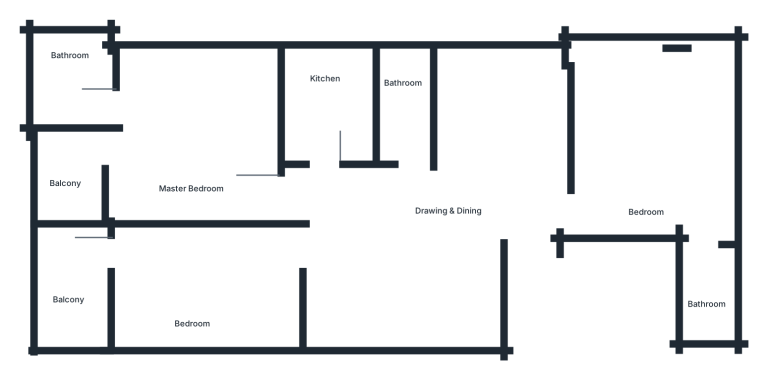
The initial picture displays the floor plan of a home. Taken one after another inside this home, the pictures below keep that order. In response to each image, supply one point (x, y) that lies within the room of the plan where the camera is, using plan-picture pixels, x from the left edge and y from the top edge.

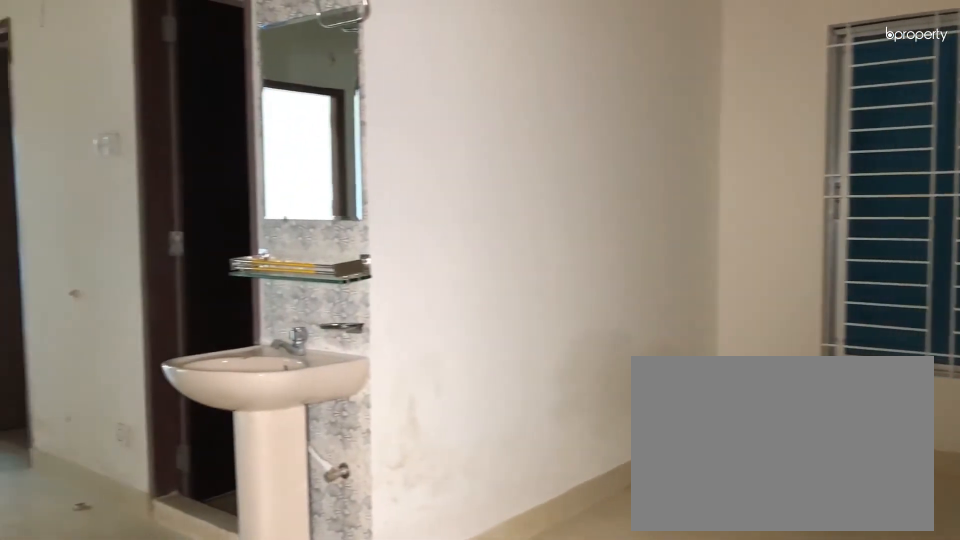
(449, 220)
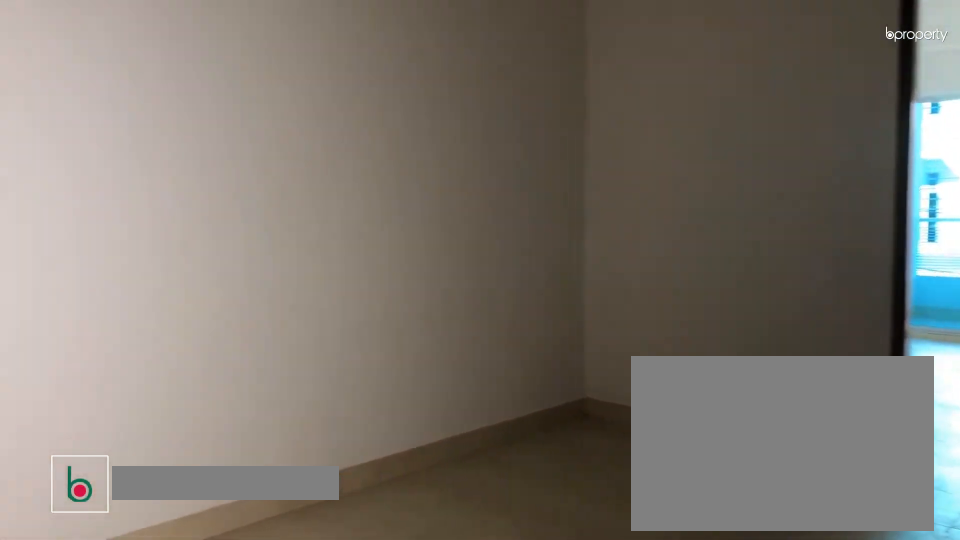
(449, 220)
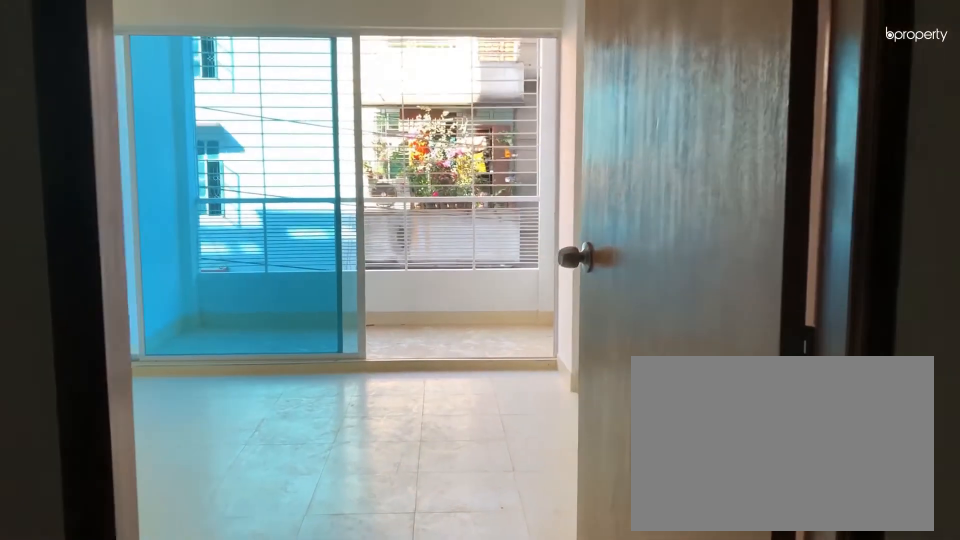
(309, 241)
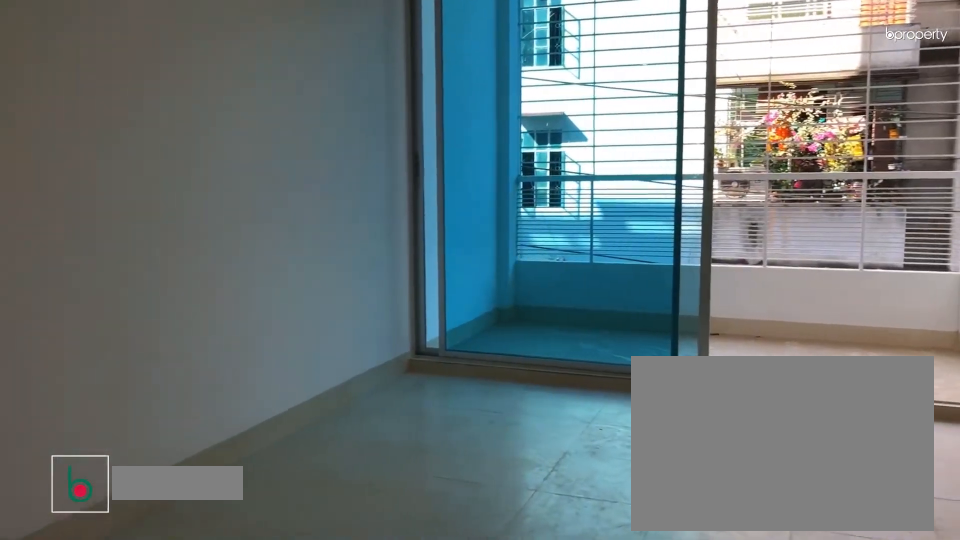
(192, 287)
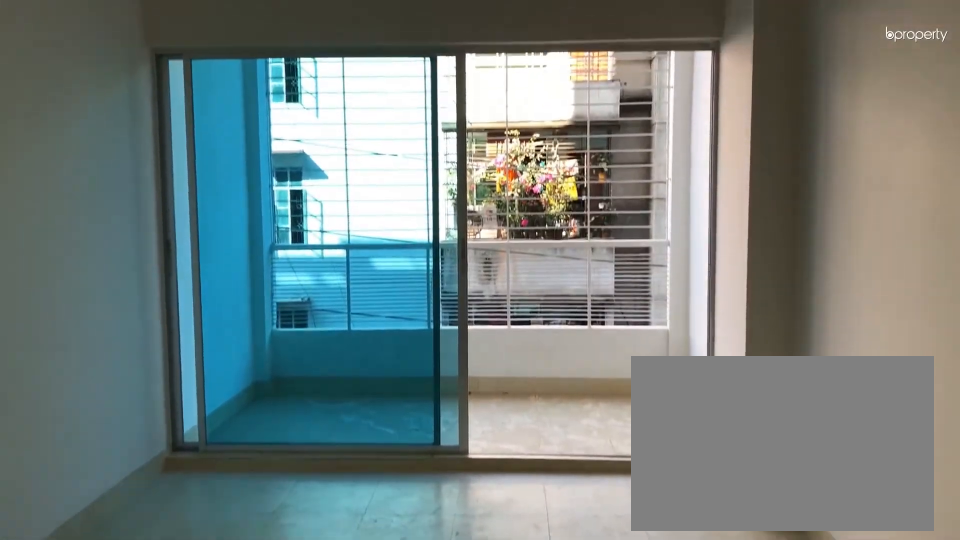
(192, 287)
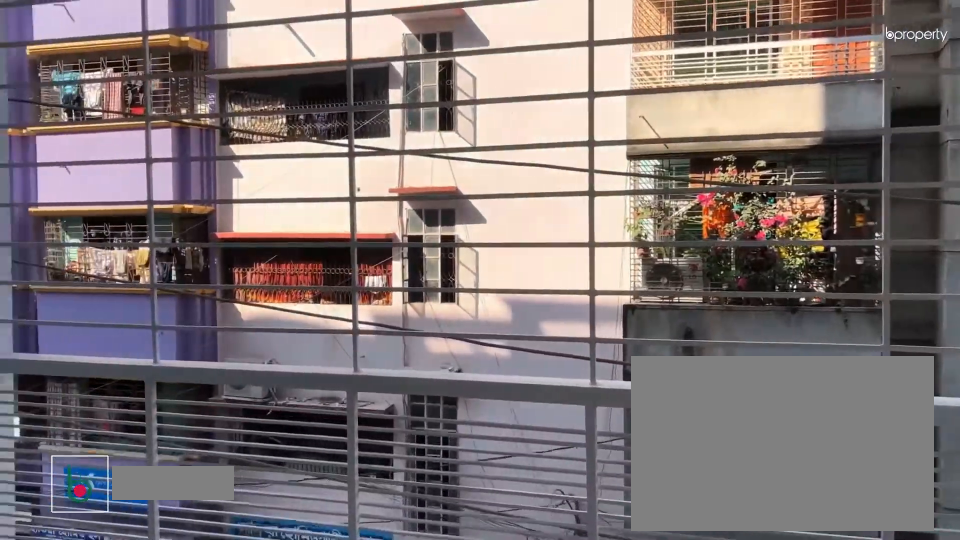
(65, 275)
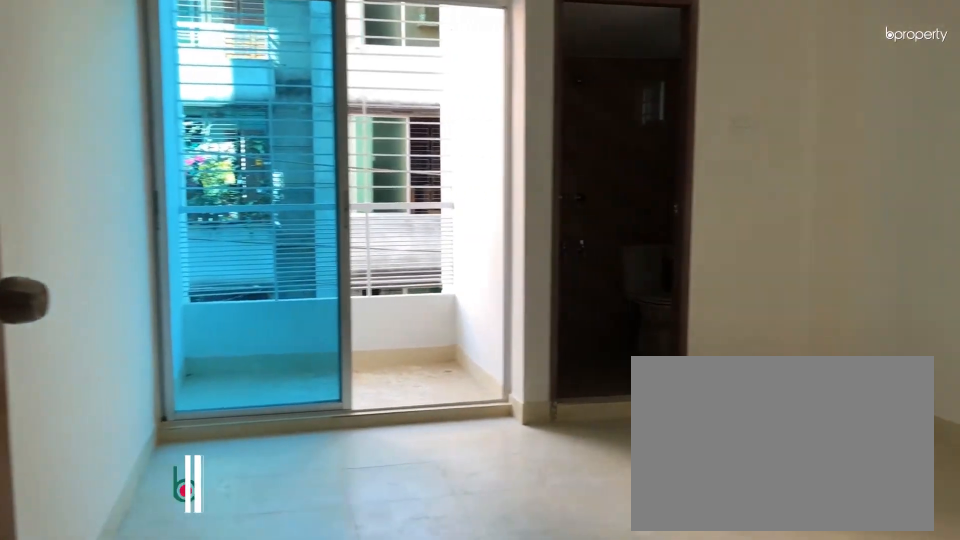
(186, 150)
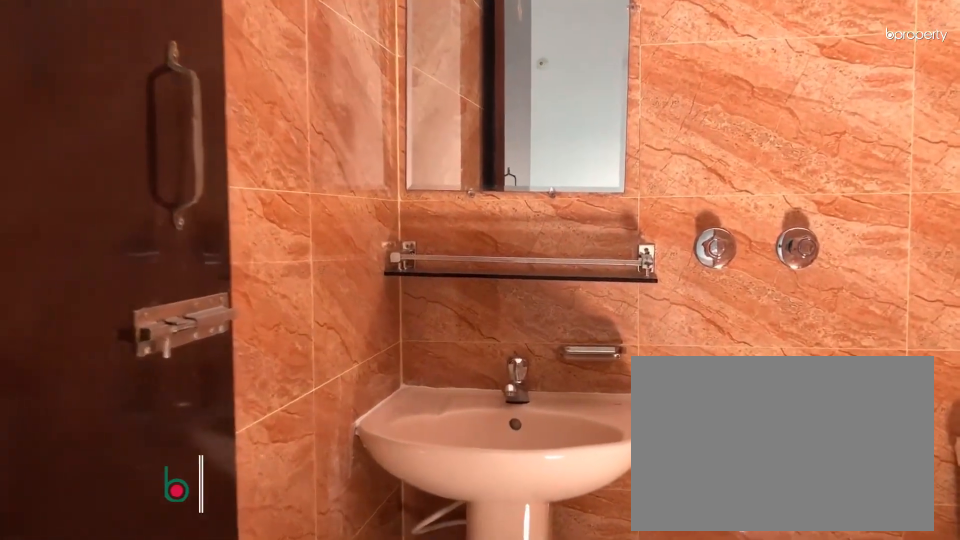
(109, 108)
